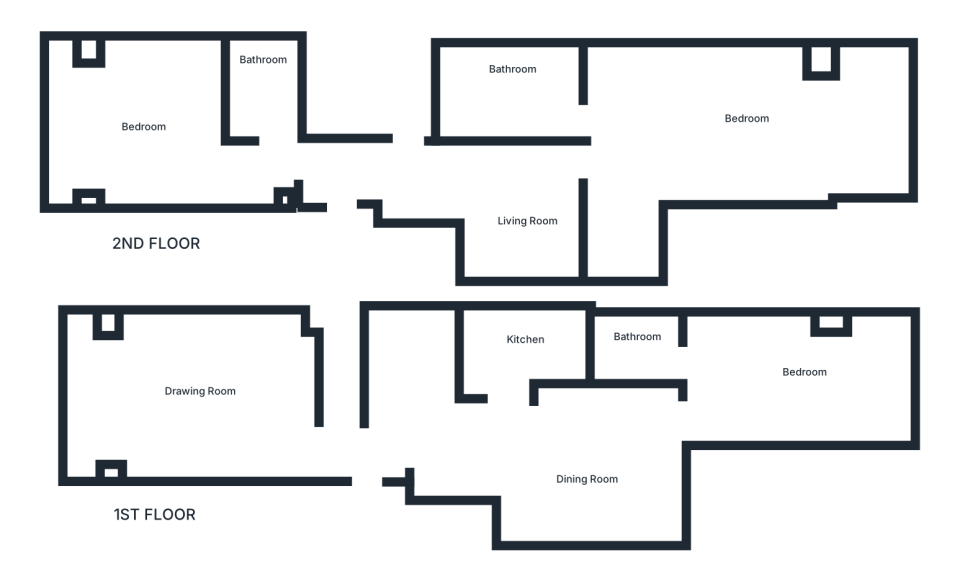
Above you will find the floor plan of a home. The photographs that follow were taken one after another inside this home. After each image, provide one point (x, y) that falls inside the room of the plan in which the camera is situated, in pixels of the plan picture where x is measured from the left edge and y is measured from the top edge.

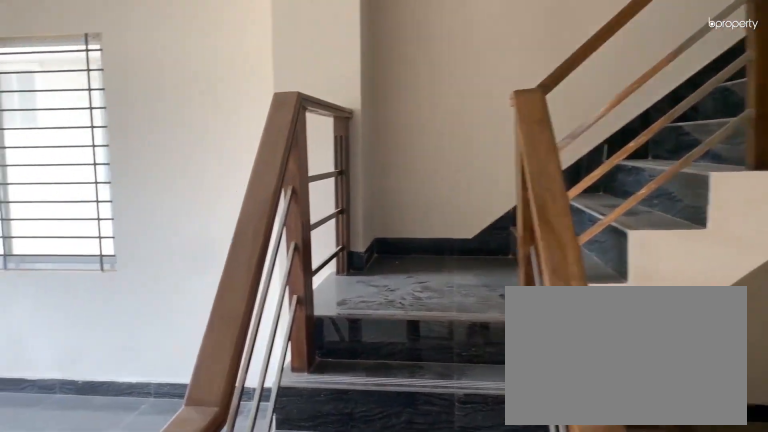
(336, 444)
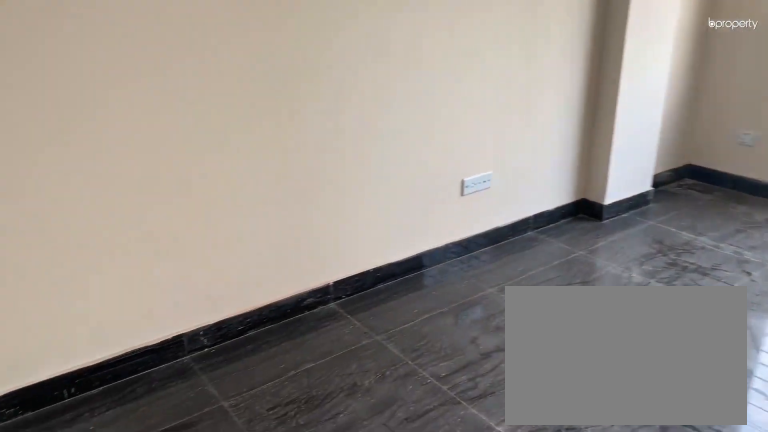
(174, 397)
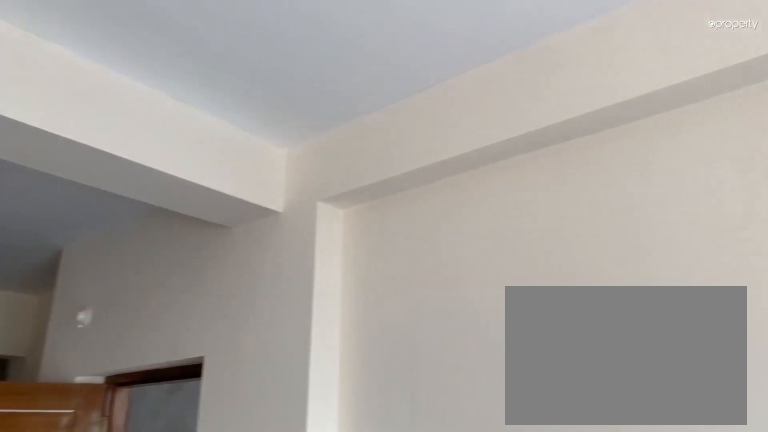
(186, 408)
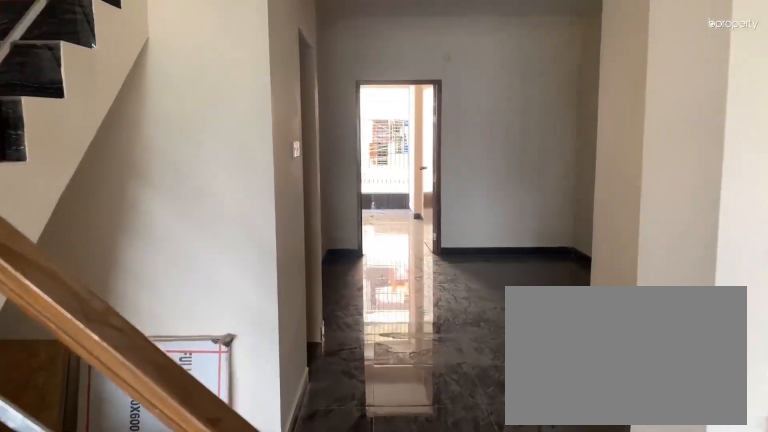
(360, 444)
